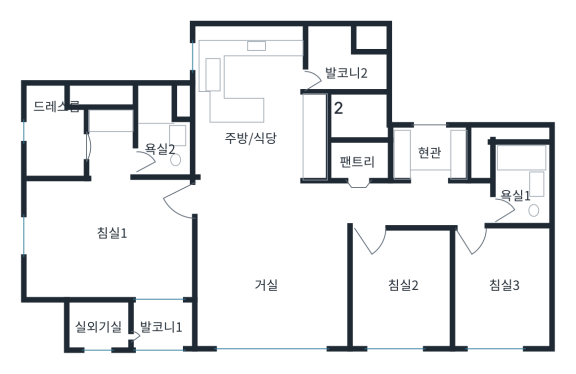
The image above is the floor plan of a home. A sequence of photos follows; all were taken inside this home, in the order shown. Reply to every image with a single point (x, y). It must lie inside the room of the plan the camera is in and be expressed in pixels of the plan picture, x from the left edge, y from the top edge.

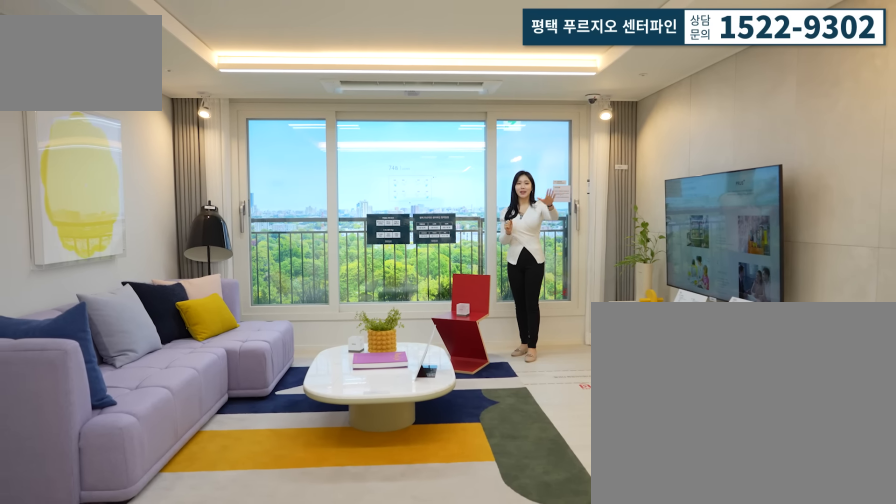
(269, 276)
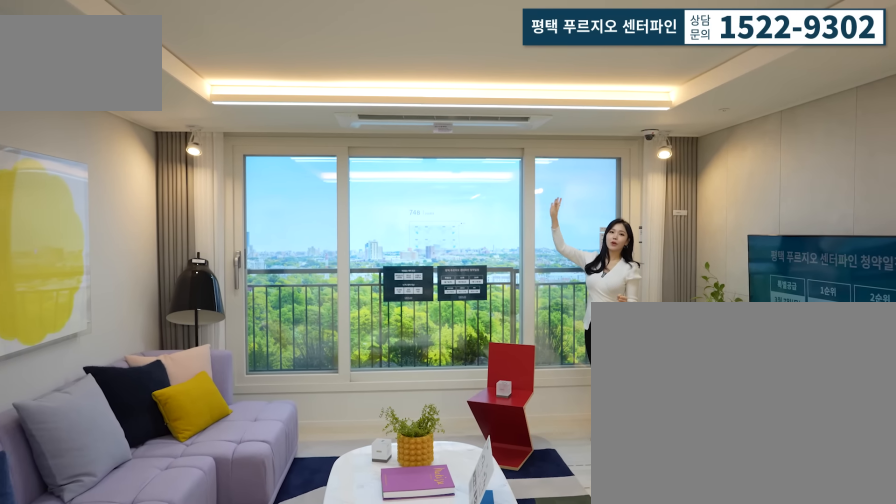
(268, 276)
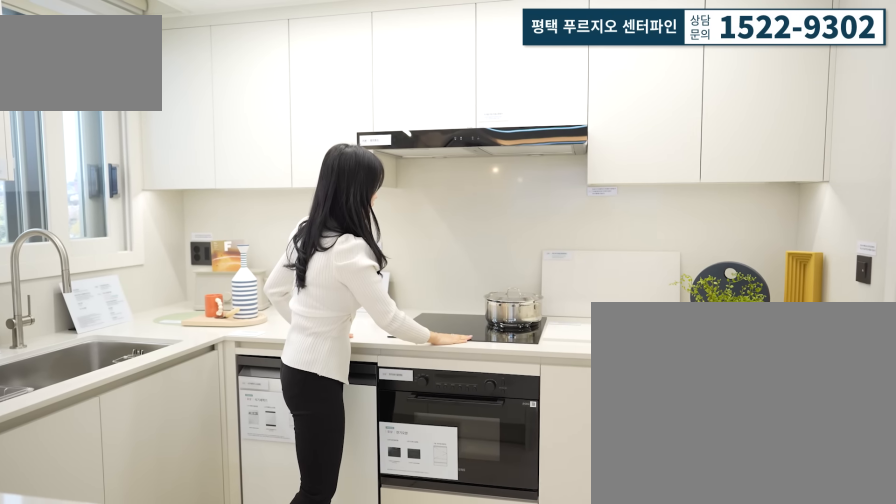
(262, 113)
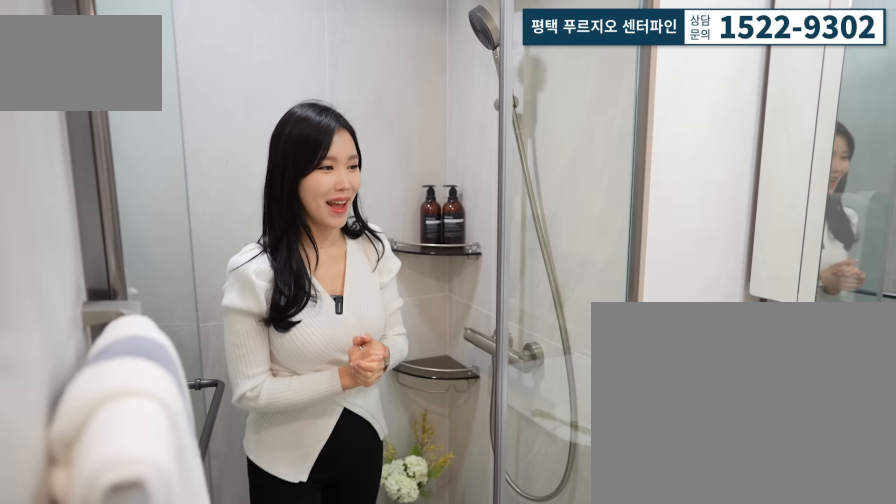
(158, 146)
